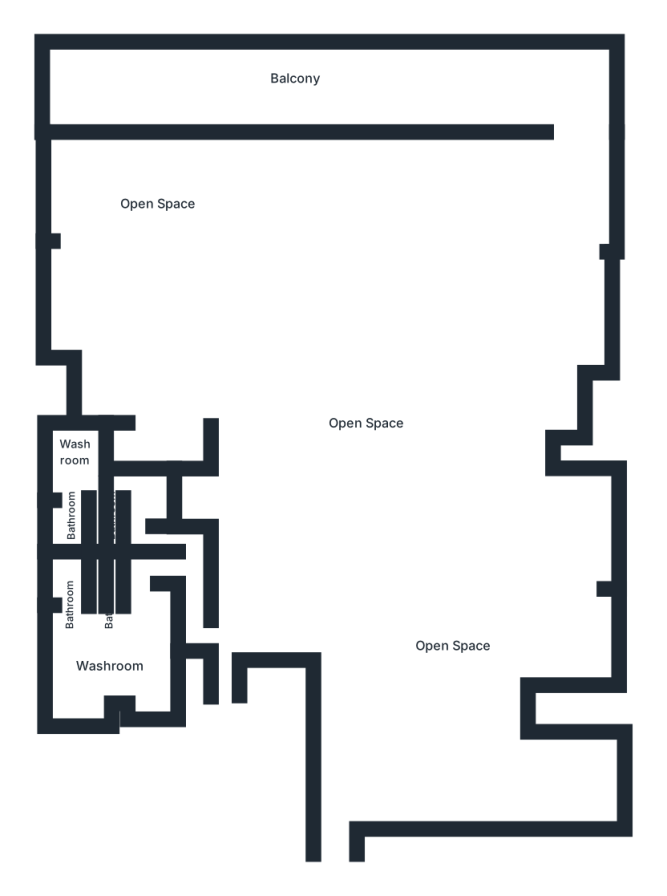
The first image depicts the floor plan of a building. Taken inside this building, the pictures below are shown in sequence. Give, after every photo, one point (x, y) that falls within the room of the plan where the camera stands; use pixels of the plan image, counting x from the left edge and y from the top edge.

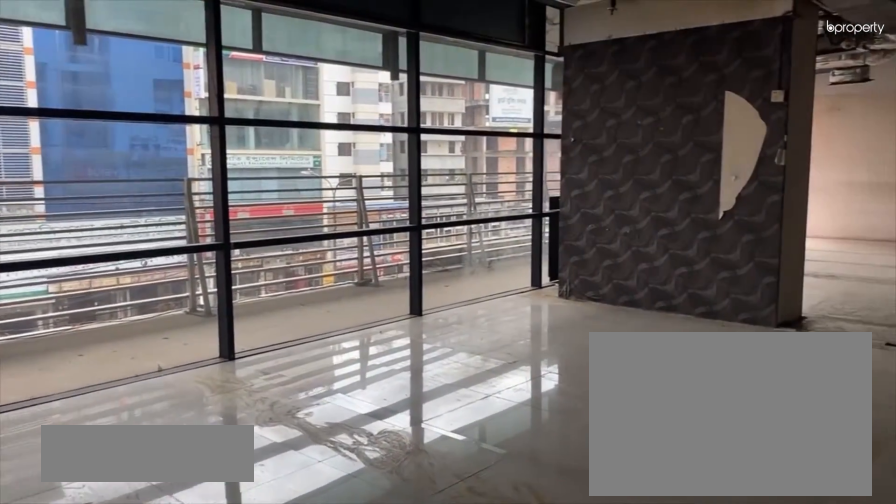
(227, 225)
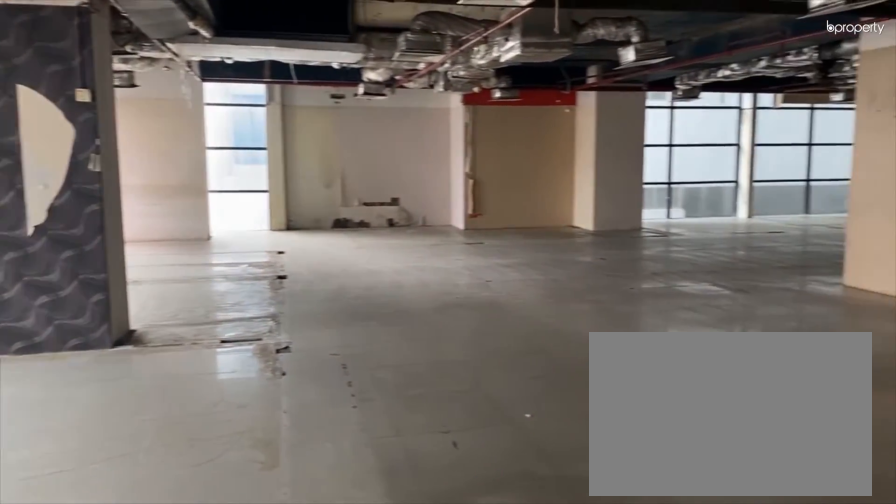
(480, 218)
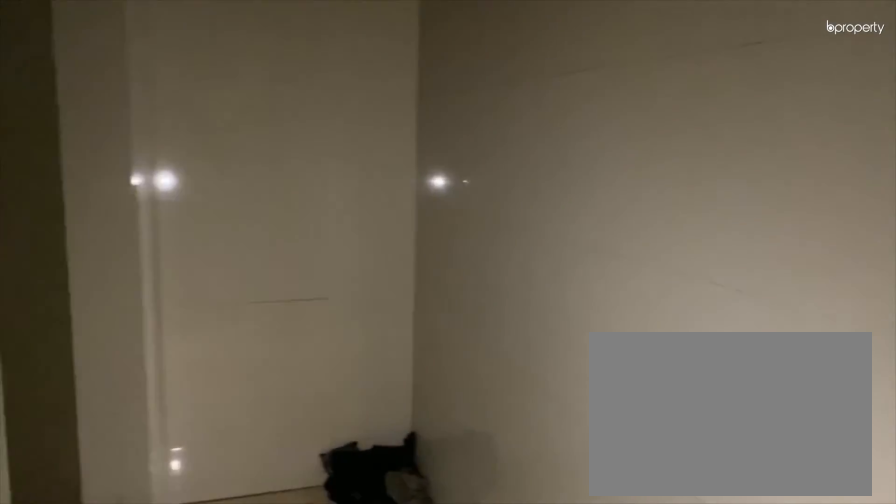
(190, 598)
